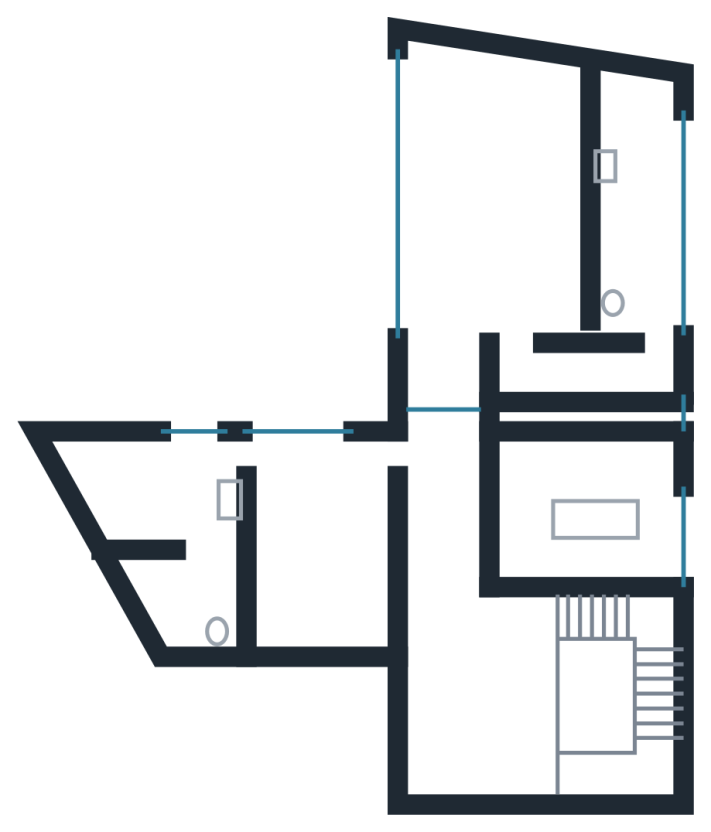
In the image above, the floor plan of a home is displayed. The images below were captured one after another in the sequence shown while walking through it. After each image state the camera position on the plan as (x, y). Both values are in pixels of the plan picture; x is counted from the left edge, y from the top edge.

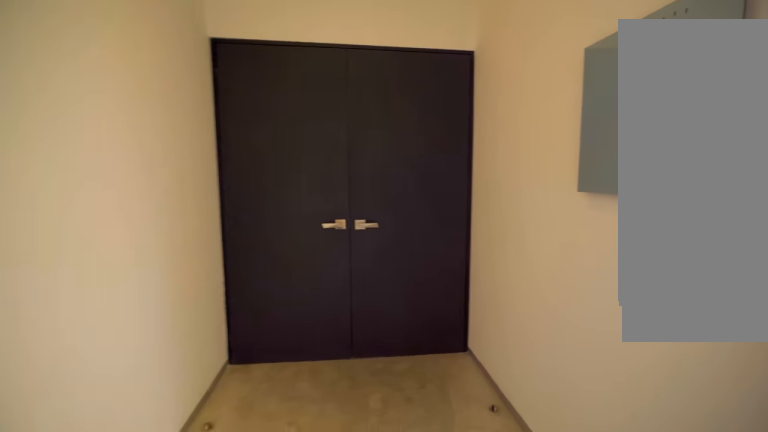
(408, 459)
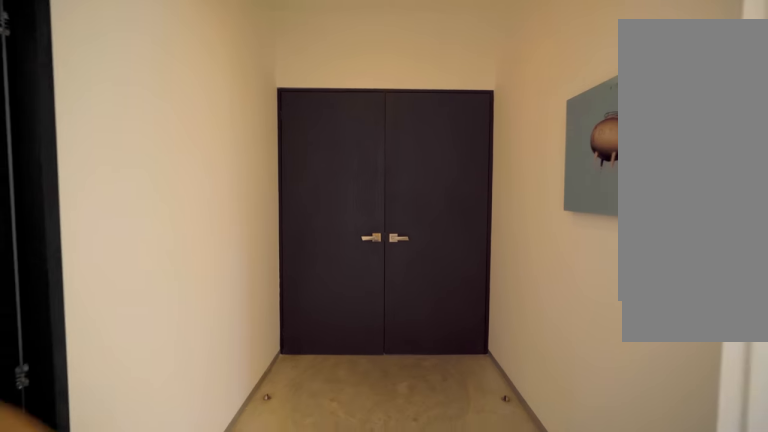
(428, 457)
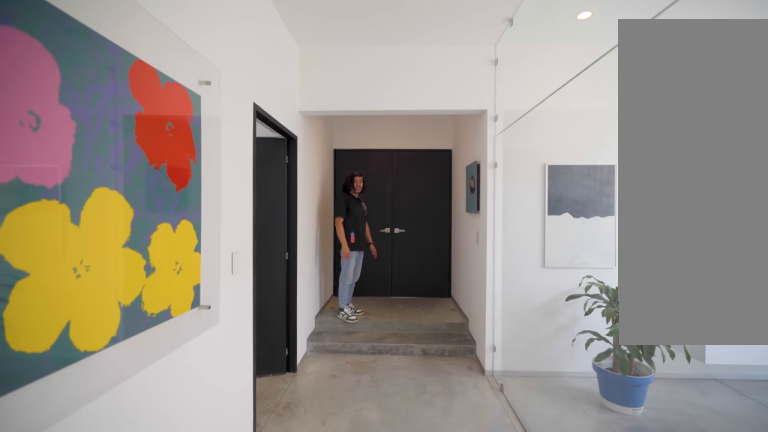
(453, 456)
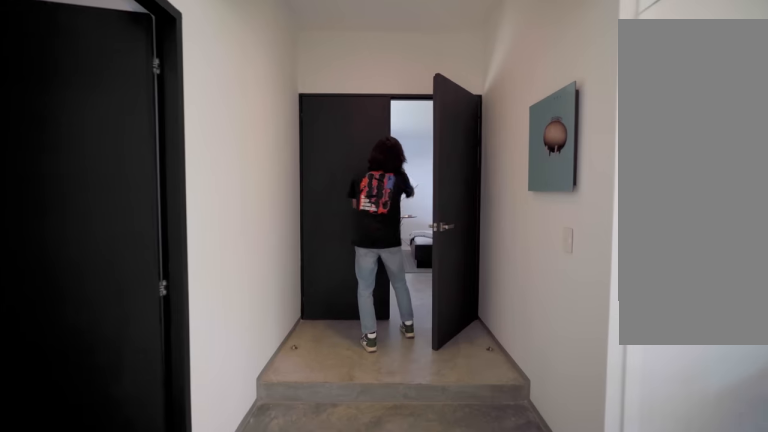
(450, 517)
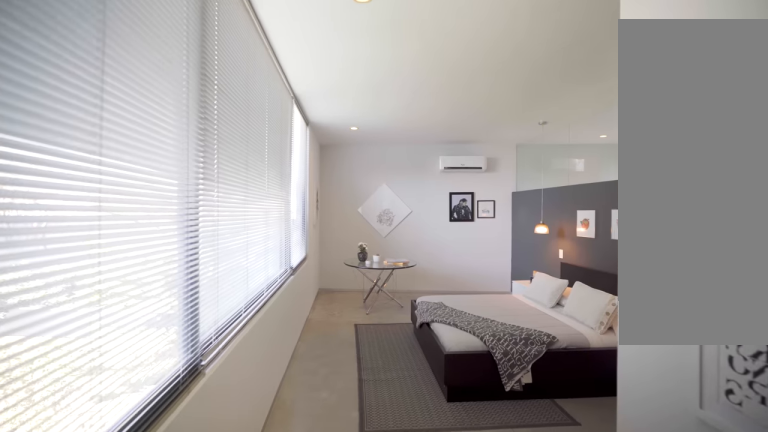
(443, 422)
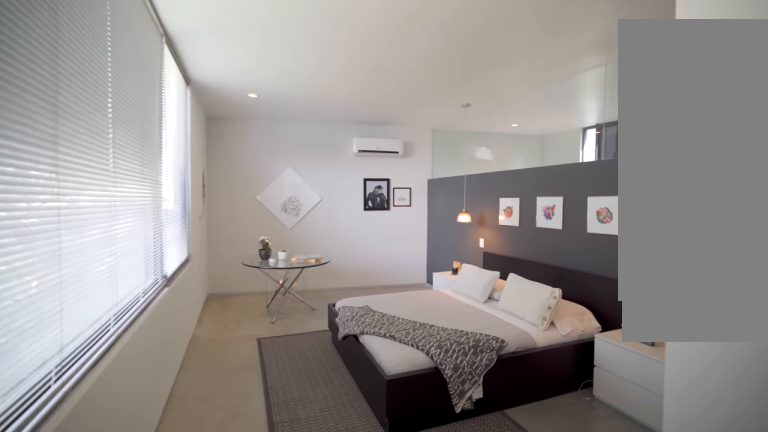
(442, 396)
